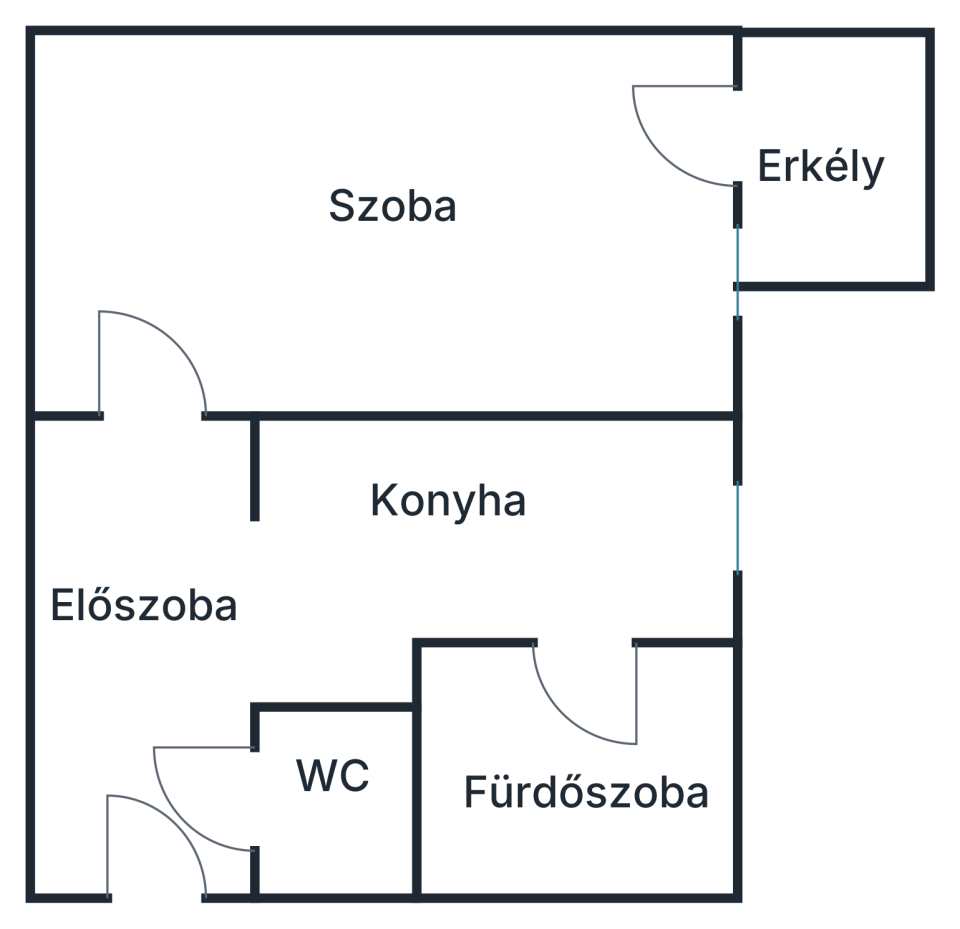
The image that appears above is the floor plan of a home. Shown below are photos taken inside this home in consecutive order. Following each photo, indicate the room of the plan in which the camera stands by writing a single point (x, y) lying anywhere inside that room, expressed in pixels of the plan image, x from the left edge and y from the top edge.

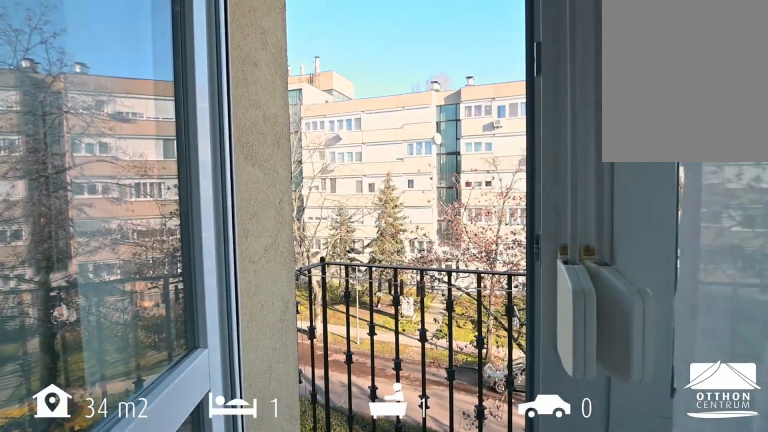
(830, 165)
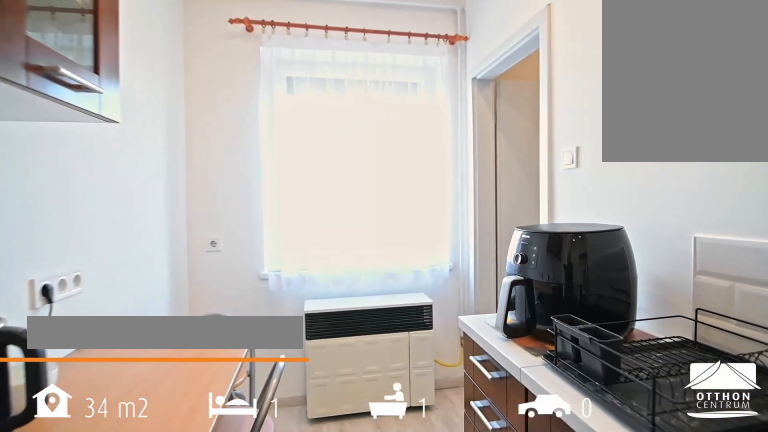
(474, 546)
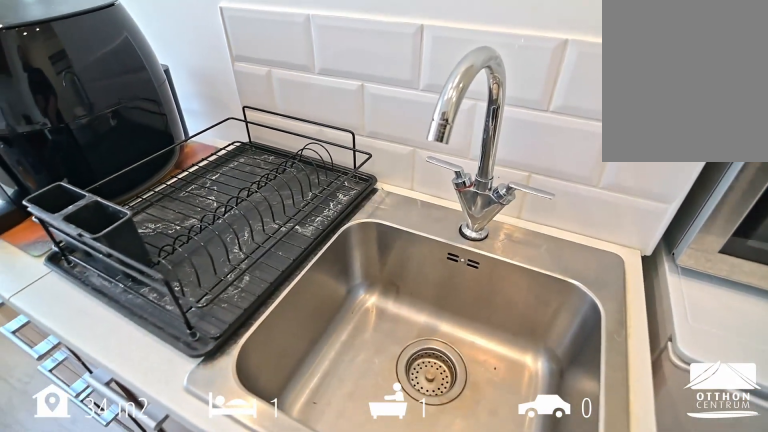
(474, 546)
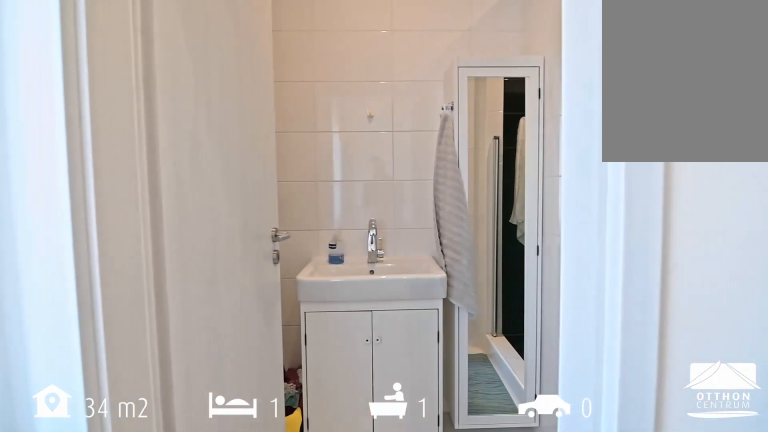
(606, 795)
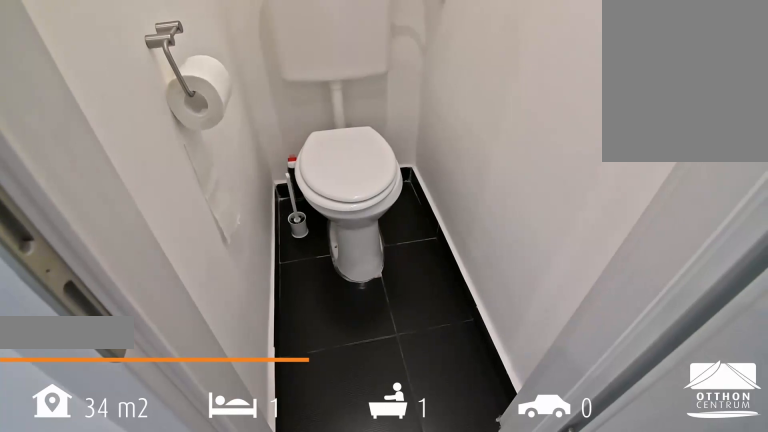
(341, 820)
